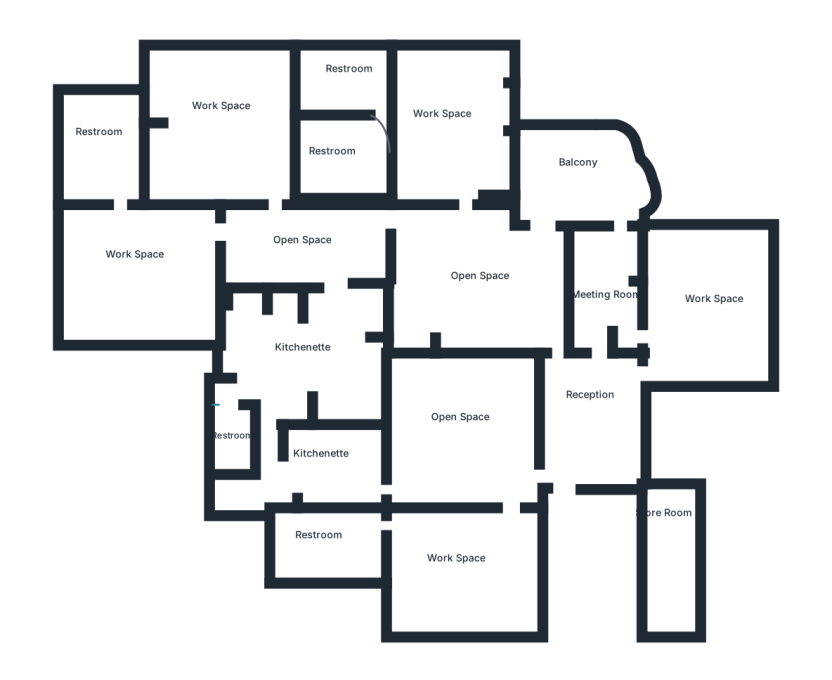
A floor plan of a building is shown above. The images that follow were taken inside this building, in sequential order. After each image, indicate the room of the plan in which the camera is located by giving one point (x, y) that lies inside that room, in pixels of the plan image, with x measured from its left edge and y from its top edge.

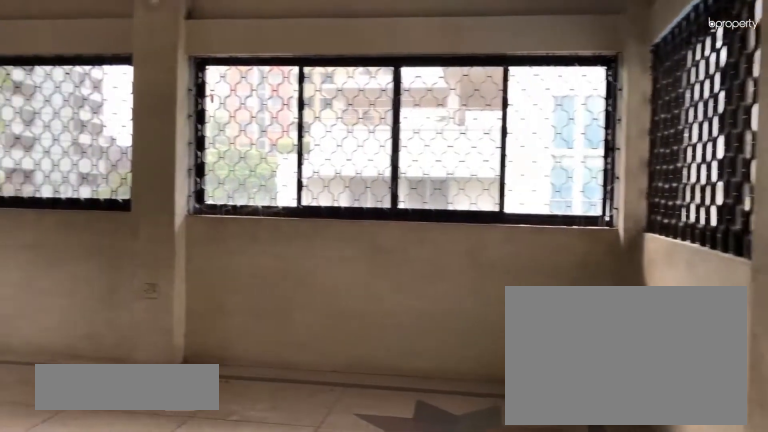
(719, 311)
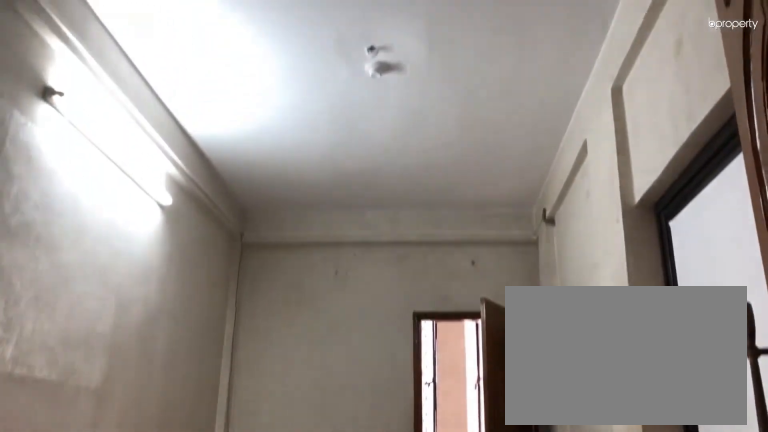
(613, 287)
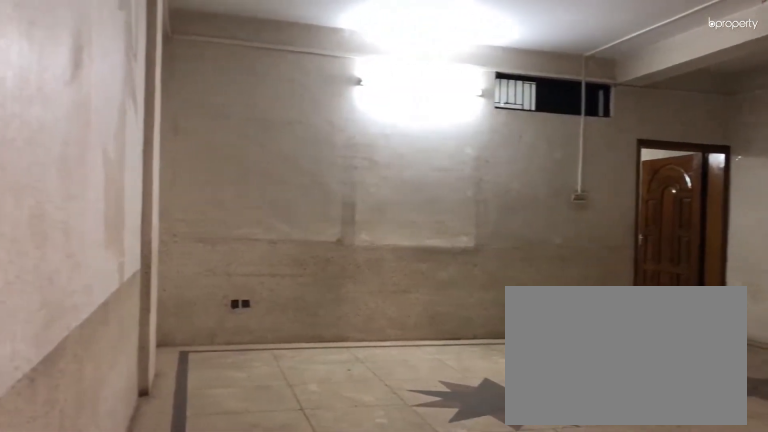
(480, 272)
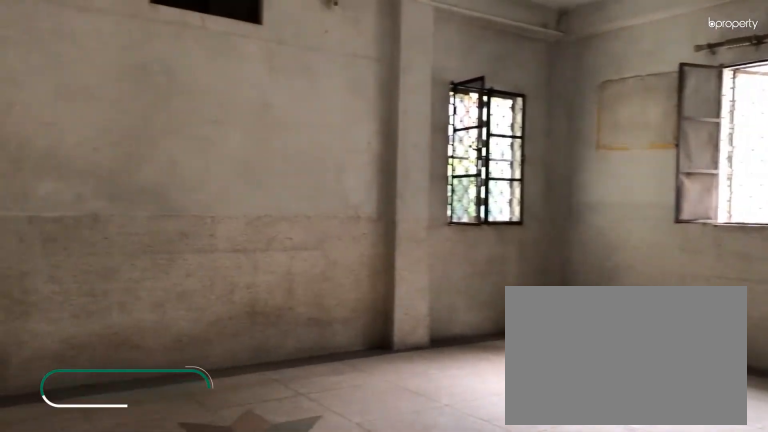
(223, 105)
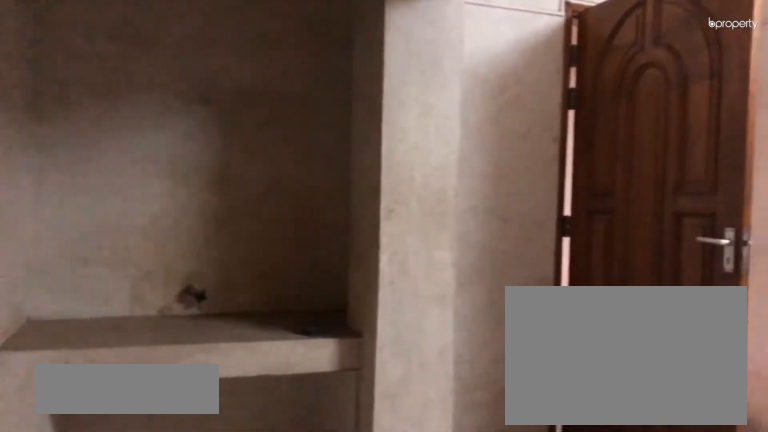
(337, 356)
